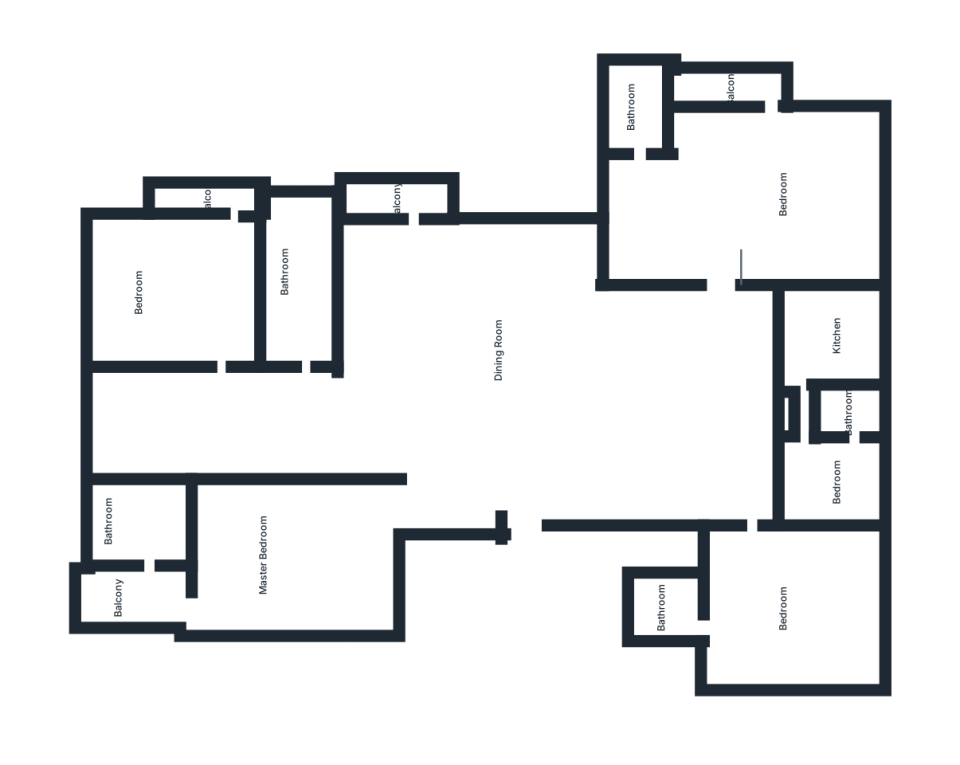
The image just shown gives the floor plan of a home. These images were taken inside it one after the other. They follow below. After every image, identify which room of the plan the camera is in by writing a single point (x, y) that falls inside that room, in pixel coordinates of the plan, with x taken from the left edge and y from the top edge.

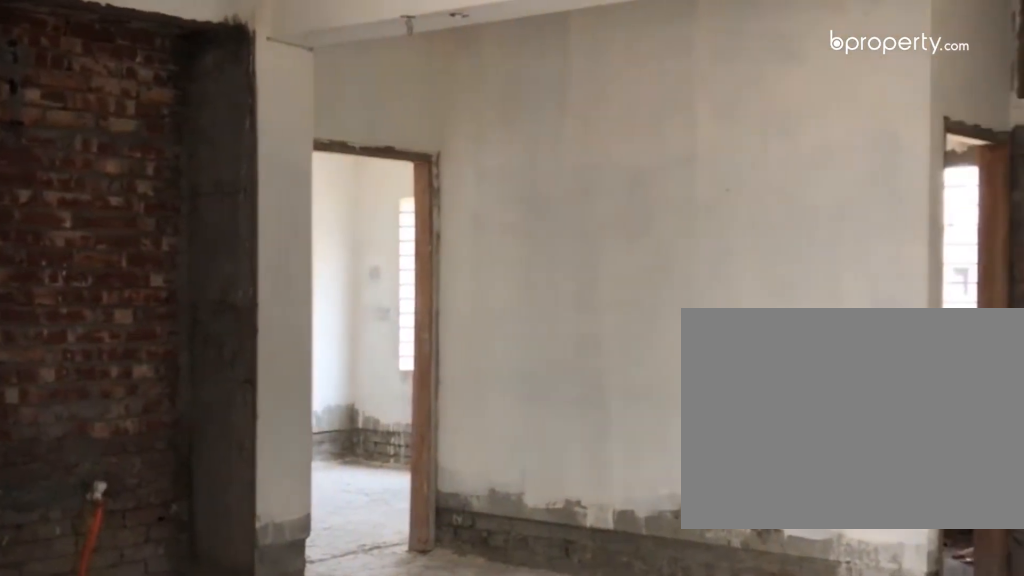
(537, 428)
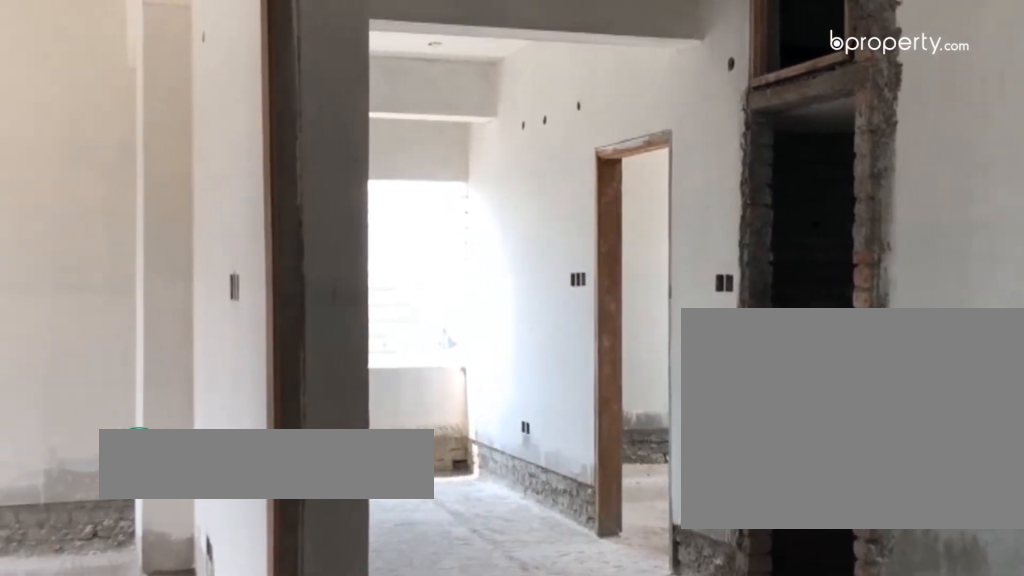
(537, 428)
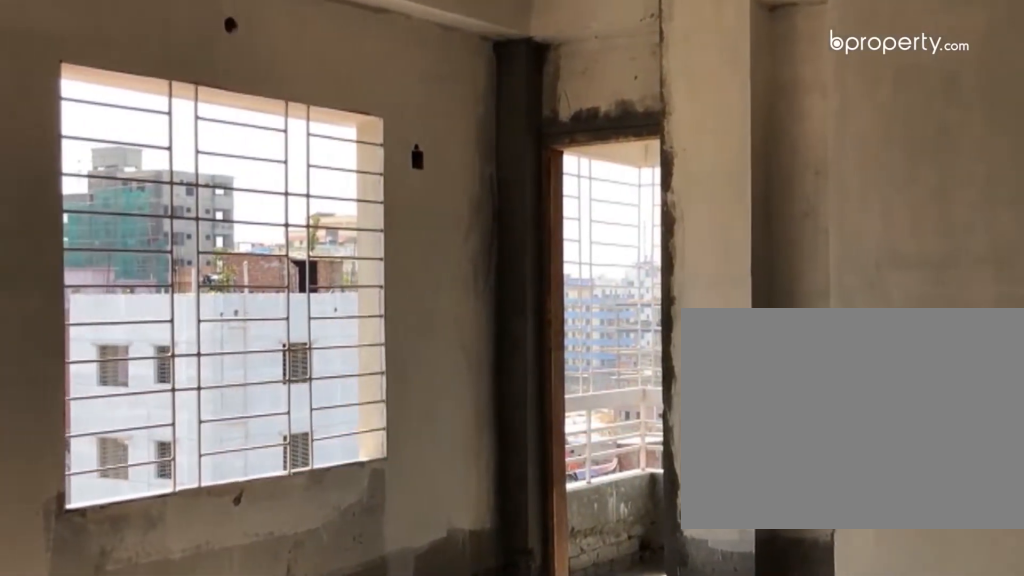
(271, 555)
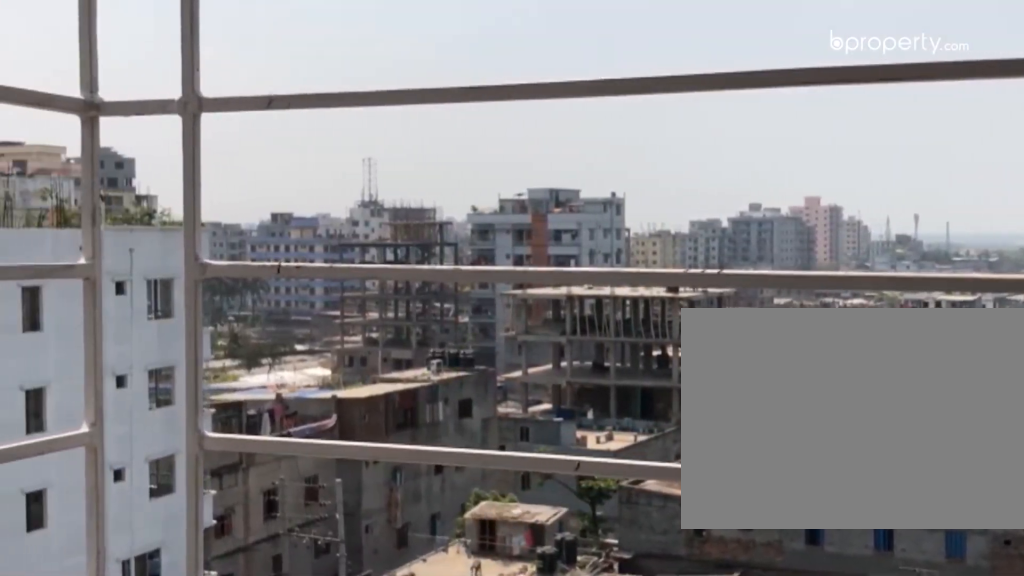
(127, 595)
